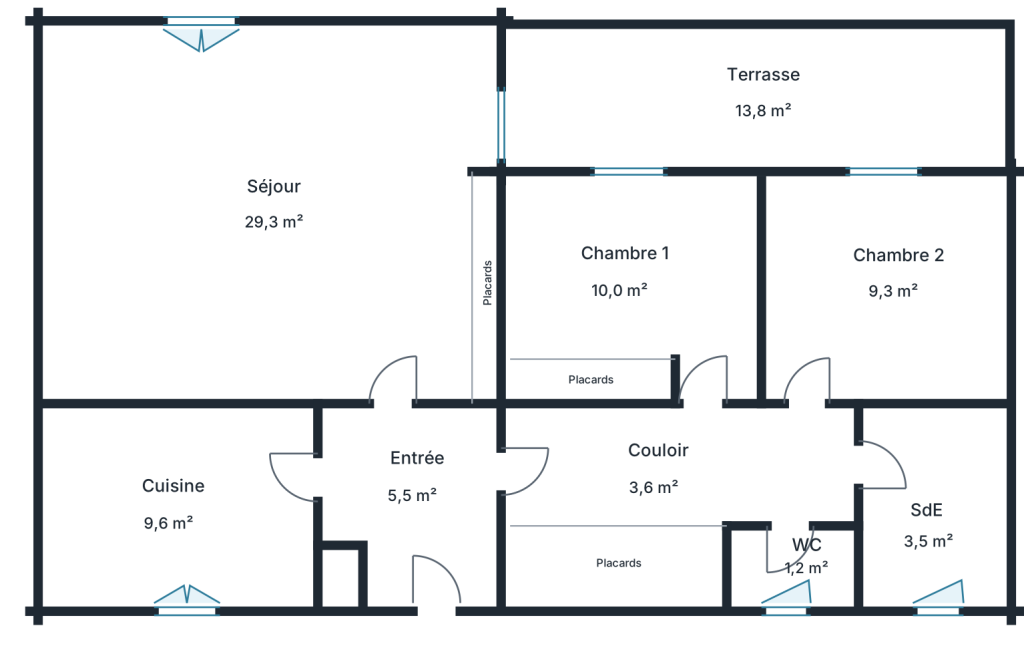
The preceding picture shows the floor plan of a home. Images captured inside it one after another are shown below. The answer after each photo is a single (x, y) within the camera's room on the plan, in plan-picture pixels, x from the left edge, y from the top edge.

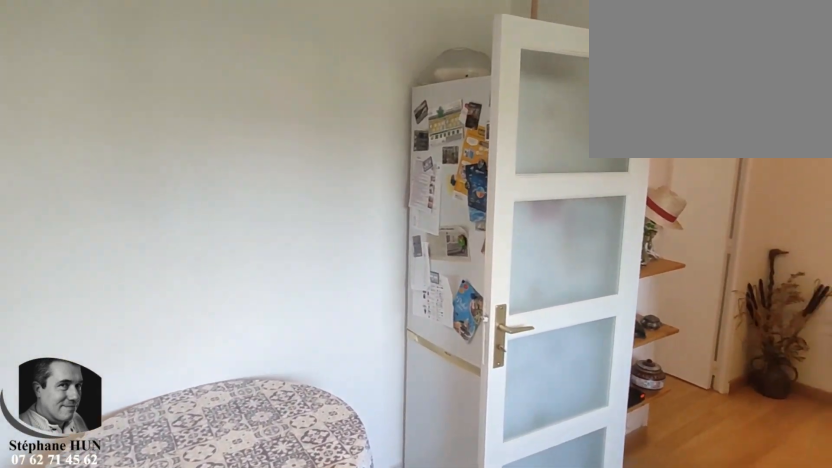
(177, 505)
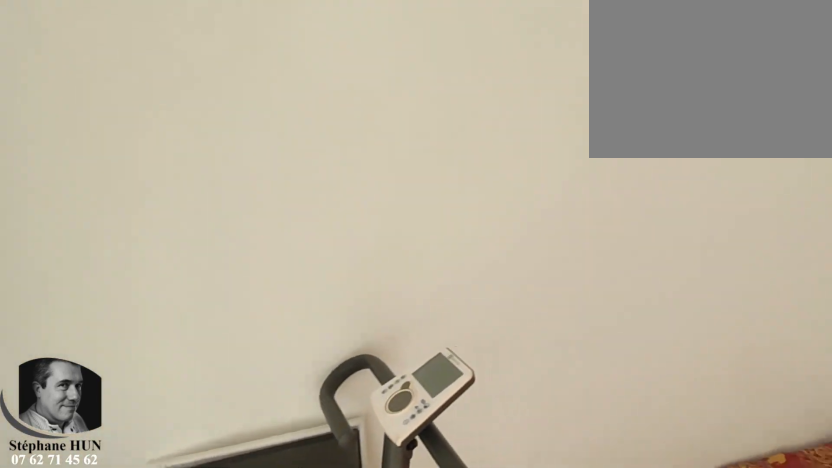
(887, 291)
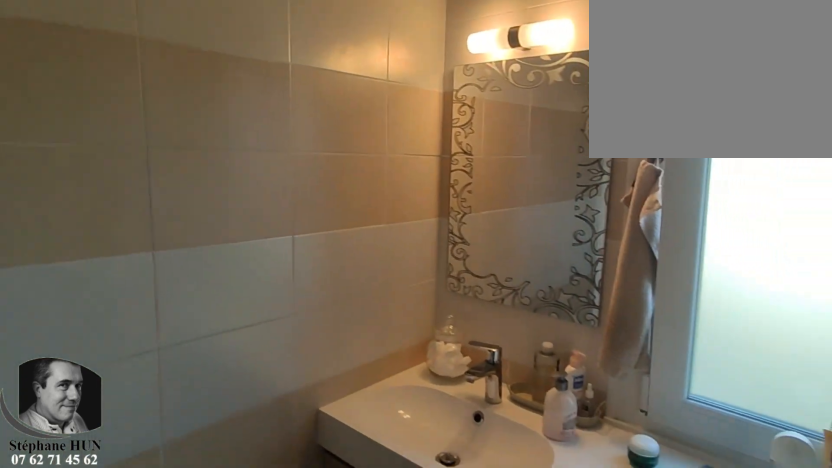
(931, 506)
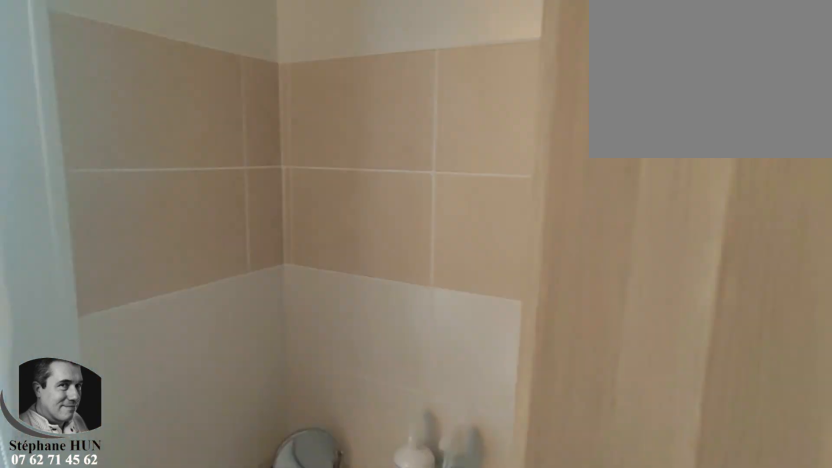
(931, 506)
